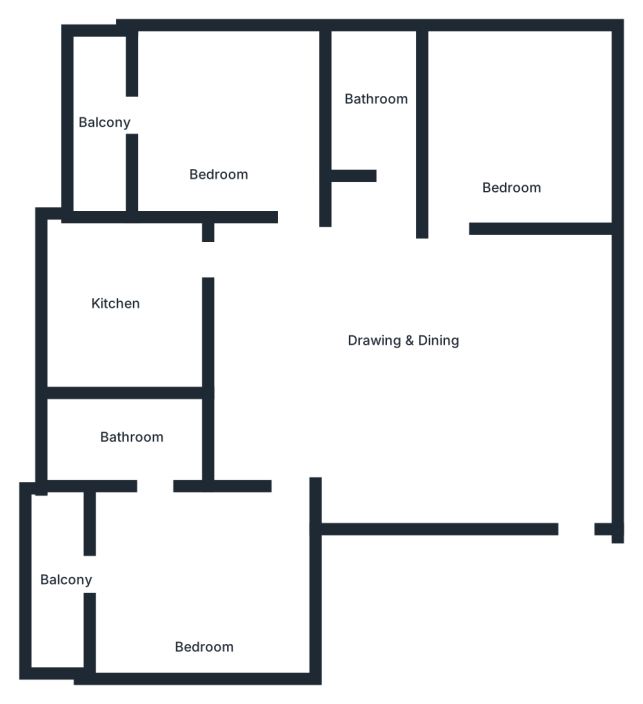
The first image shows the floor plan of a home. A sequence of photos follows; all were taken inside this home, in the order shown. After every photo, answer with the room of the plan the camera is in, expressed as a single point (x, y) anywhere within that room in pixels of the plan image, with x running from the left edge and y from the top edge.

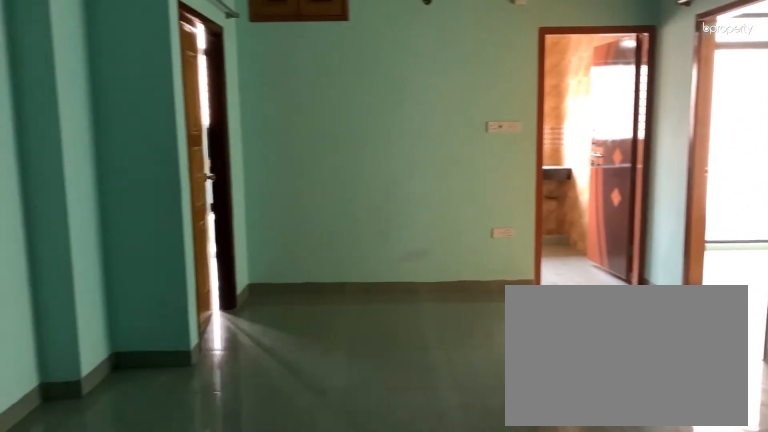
(399, 366)
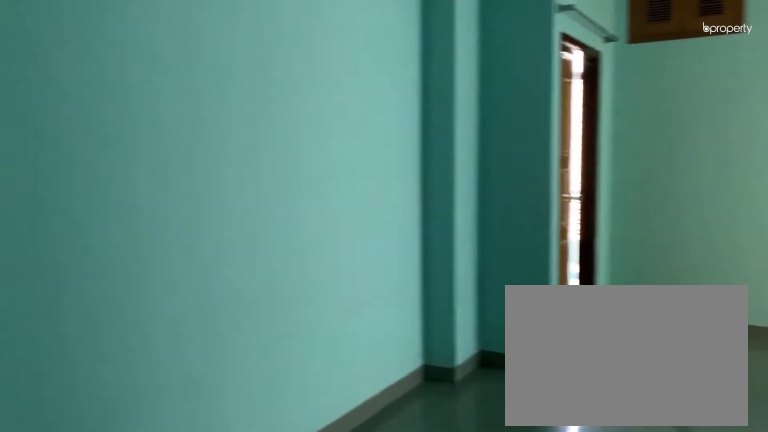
(399, 366)
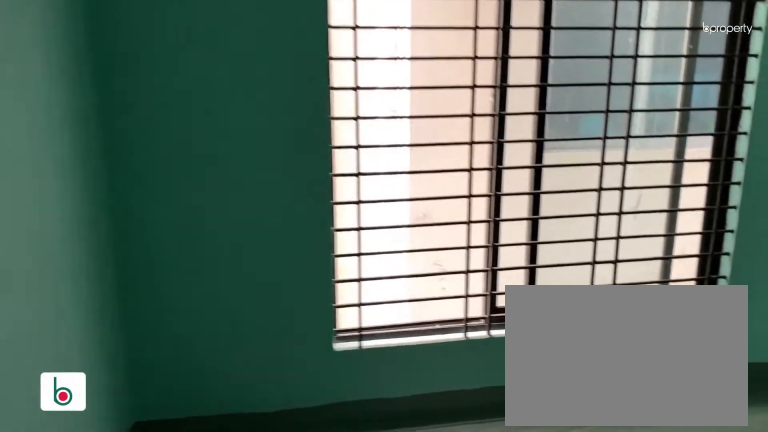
(510, 132)
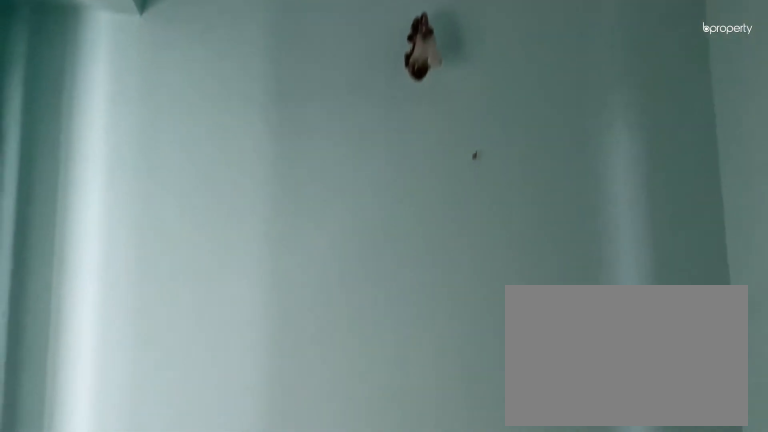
(512, 130)
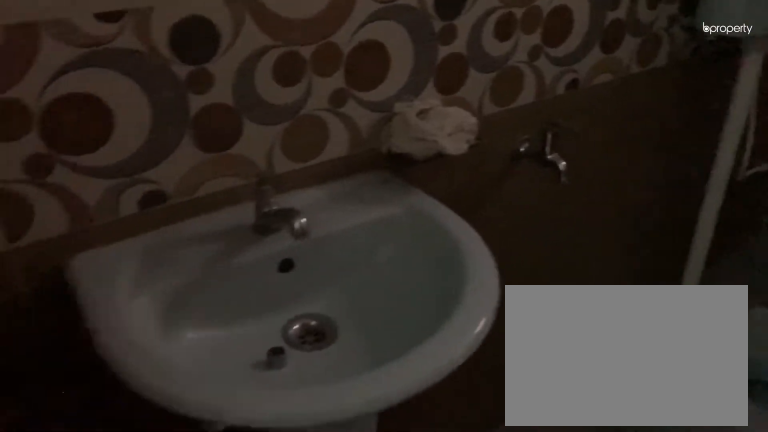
(379, 116)
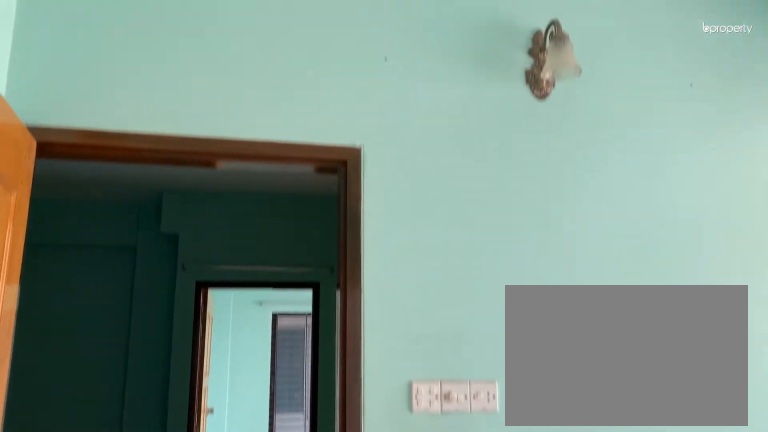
(216, 120)
